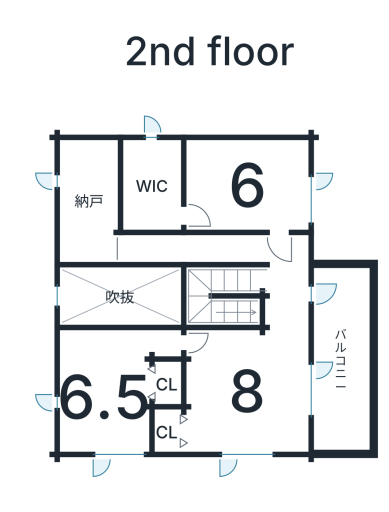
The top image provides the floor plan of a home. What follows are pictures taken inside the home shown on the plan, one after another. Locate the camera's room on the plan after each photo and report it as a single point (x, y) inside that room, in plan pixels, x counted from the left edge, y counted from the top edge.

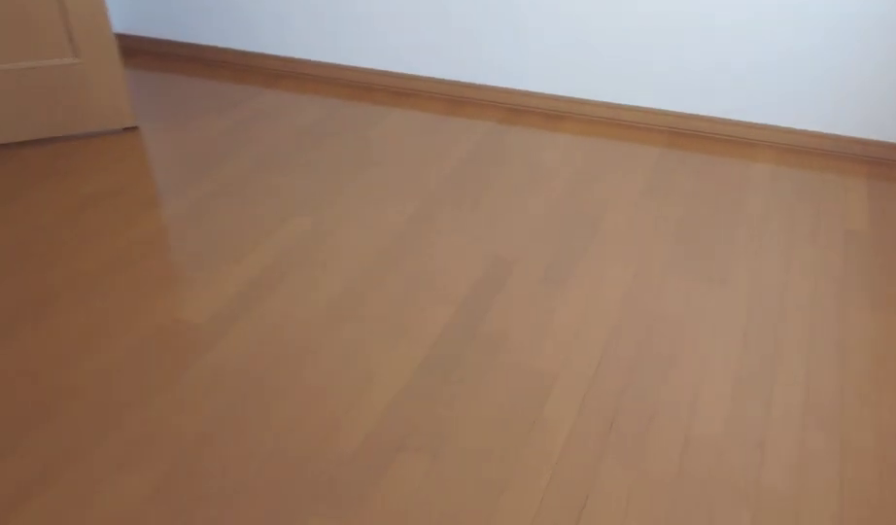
(246, 182)
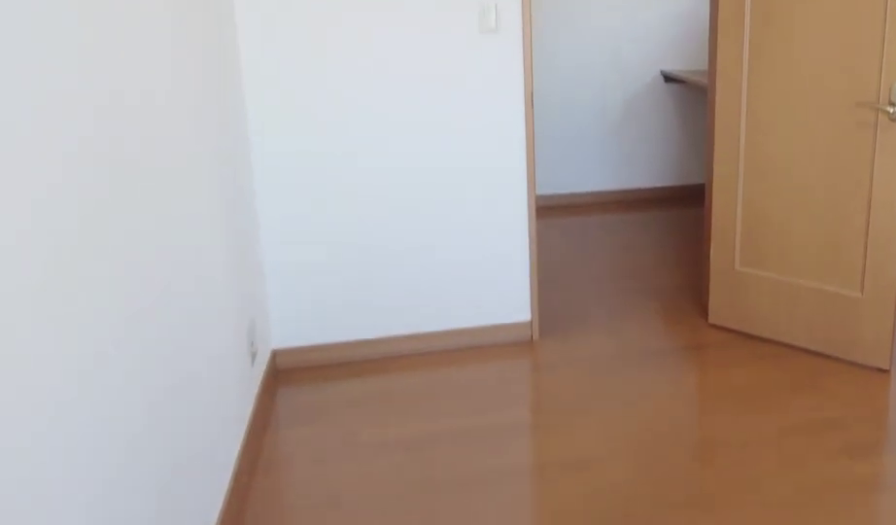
(246, 182)
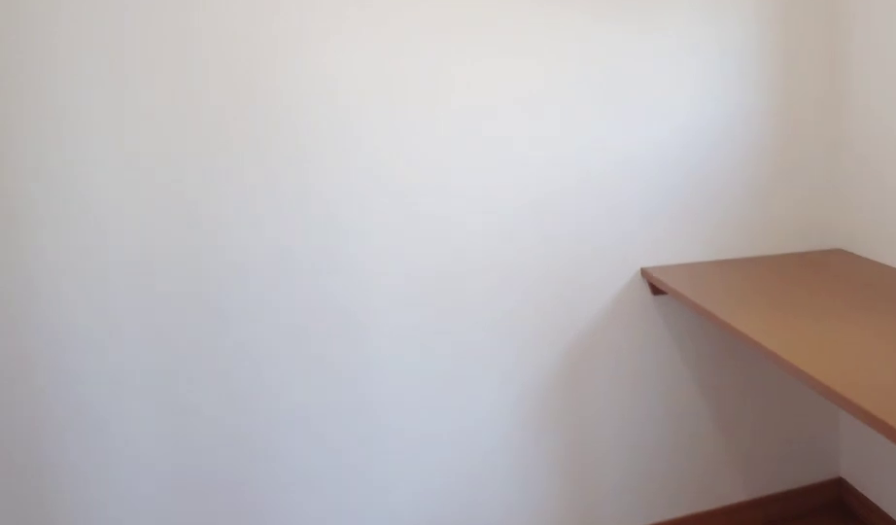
(153, 197)
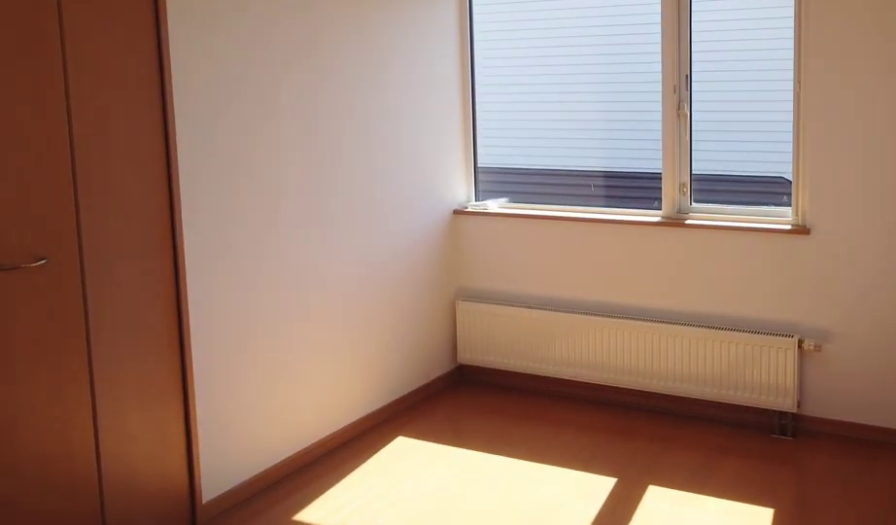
(100, 412)
